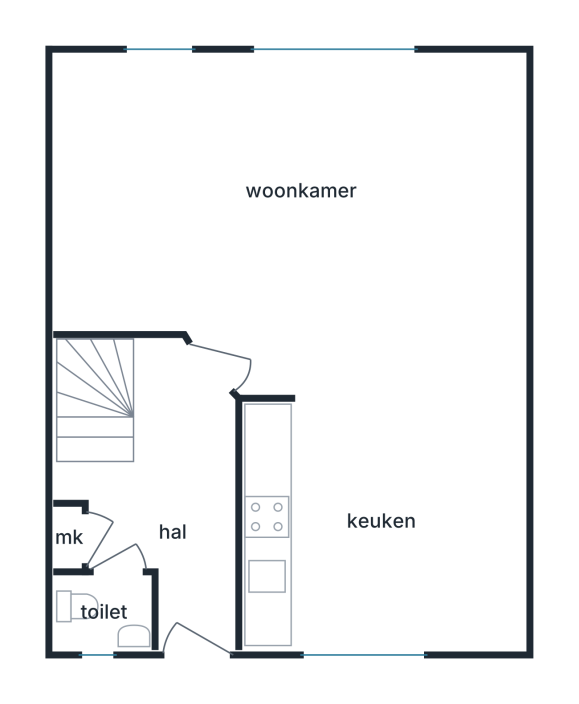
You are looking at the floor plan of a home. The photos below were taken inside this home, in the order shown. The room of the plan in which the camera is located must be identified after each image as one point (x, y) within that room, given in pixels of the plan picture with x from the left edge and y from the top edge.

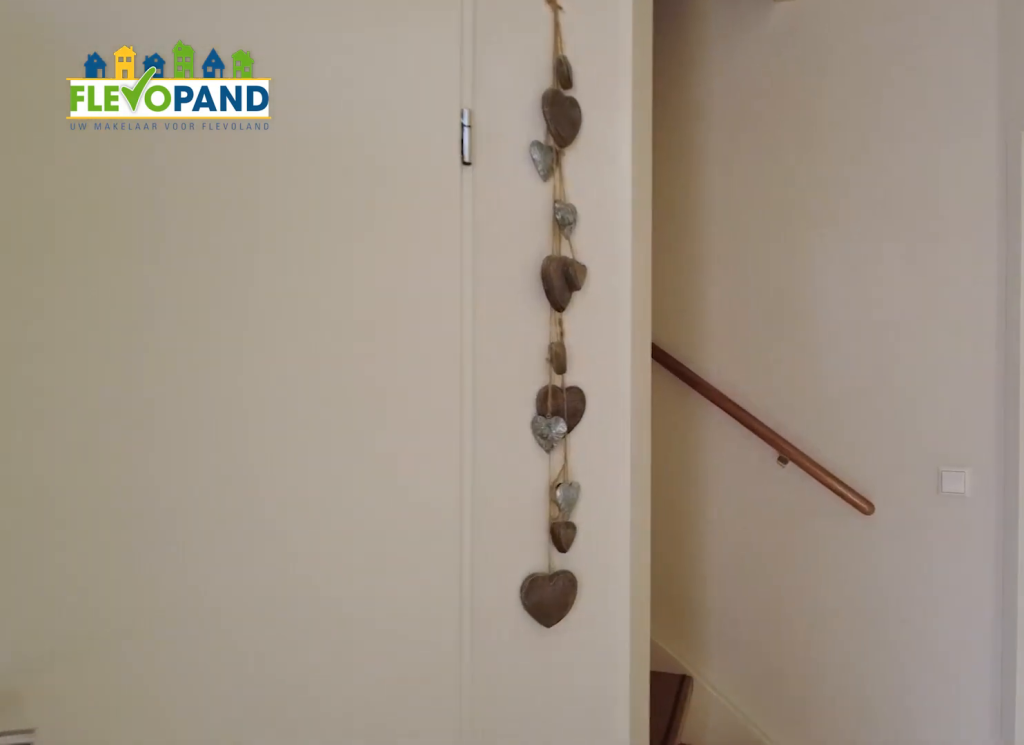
(171, 498)
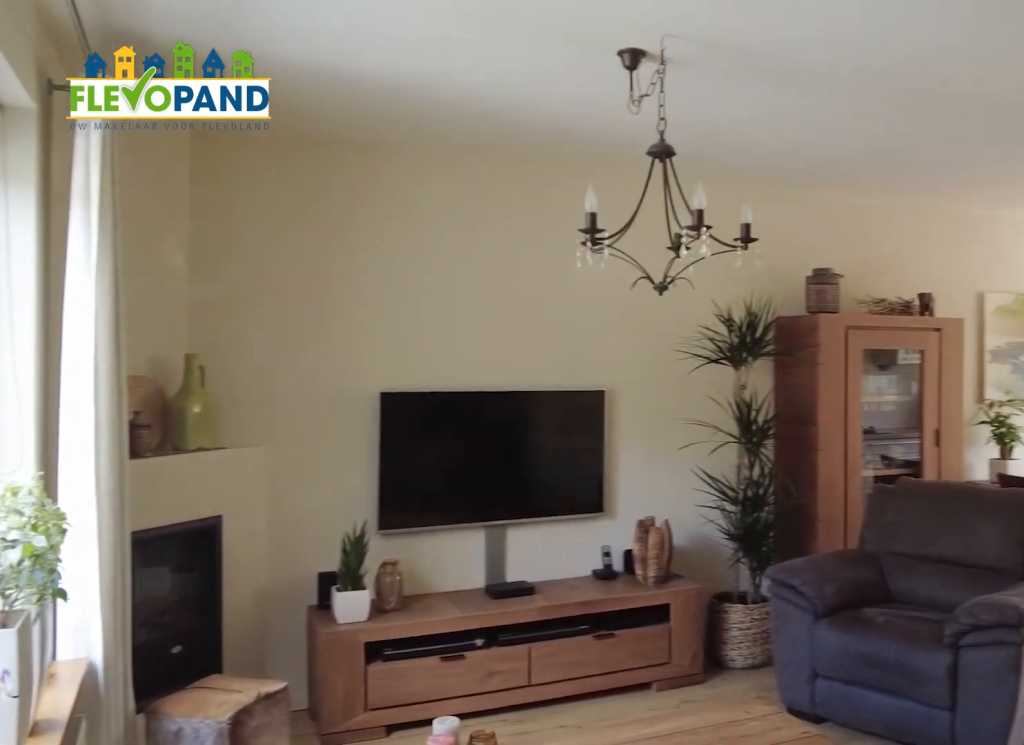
(192, 130)
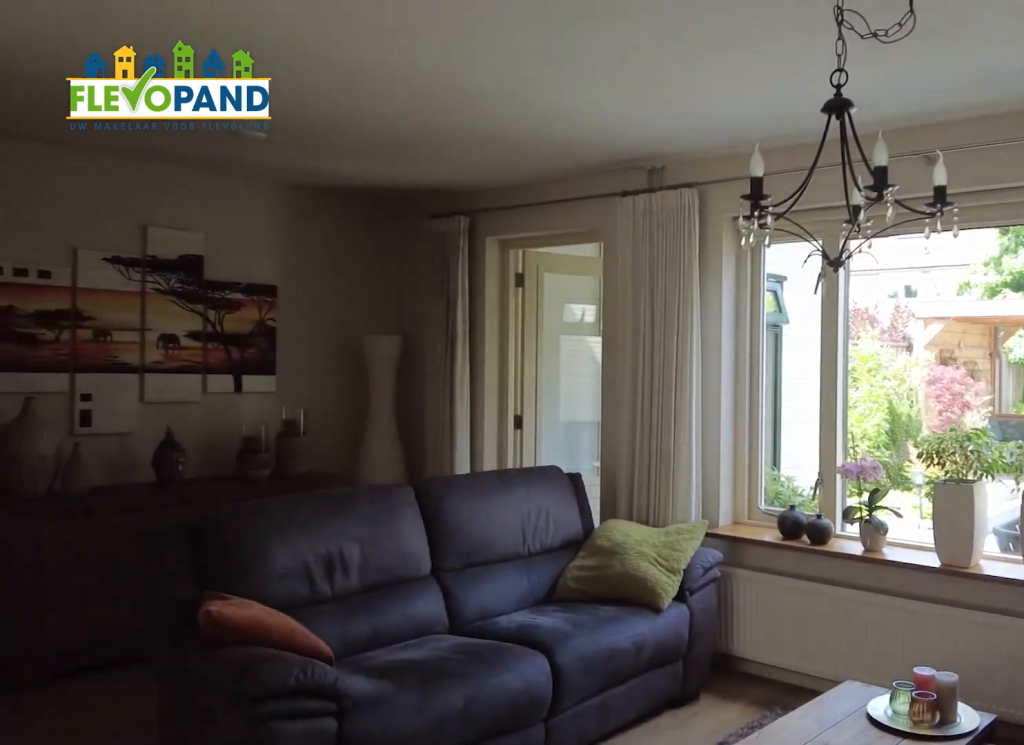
(192, 130)
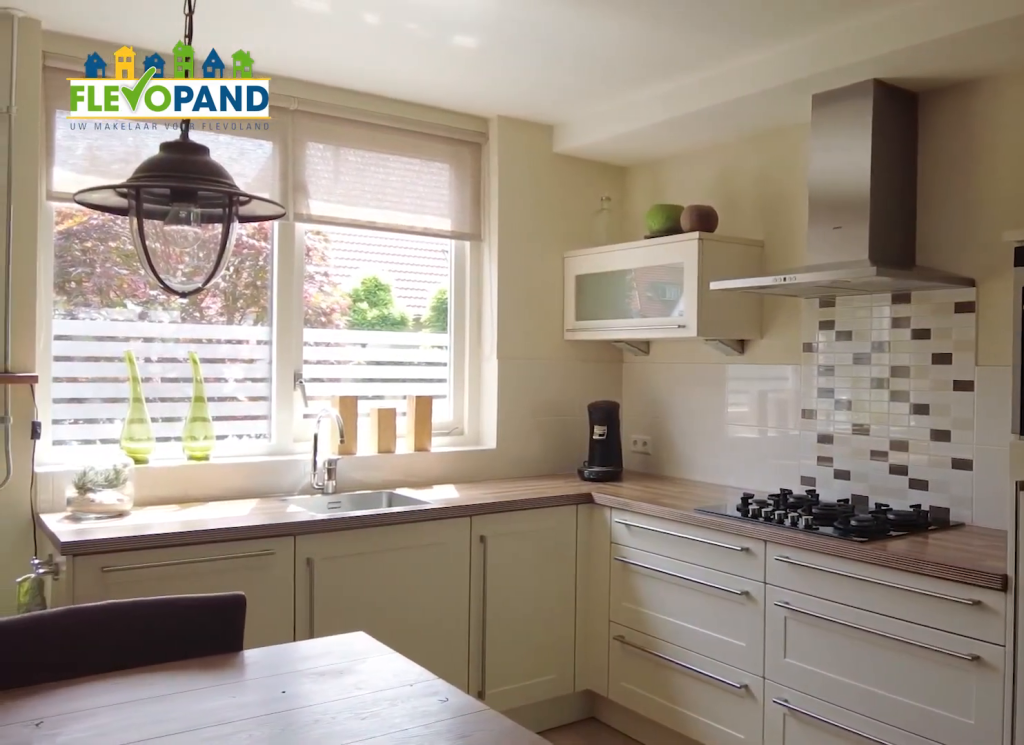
(382, 525)
